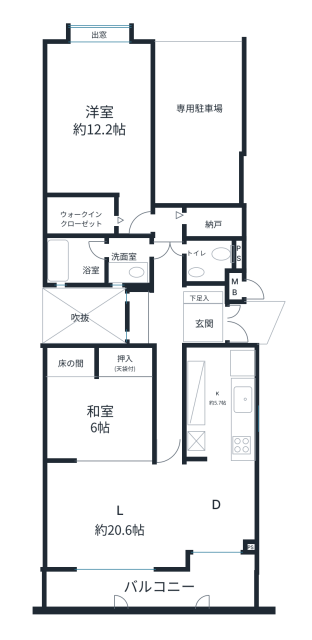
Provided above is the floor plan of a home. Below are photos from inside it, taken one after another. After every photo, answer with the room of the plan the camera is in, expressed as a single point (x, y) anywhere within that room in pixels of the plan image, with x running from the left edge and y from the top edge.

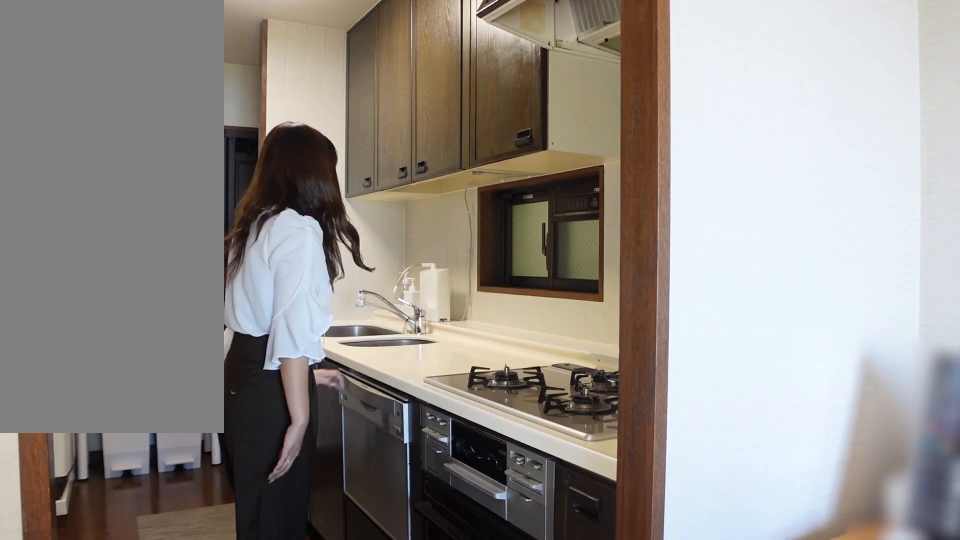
(217, 401)
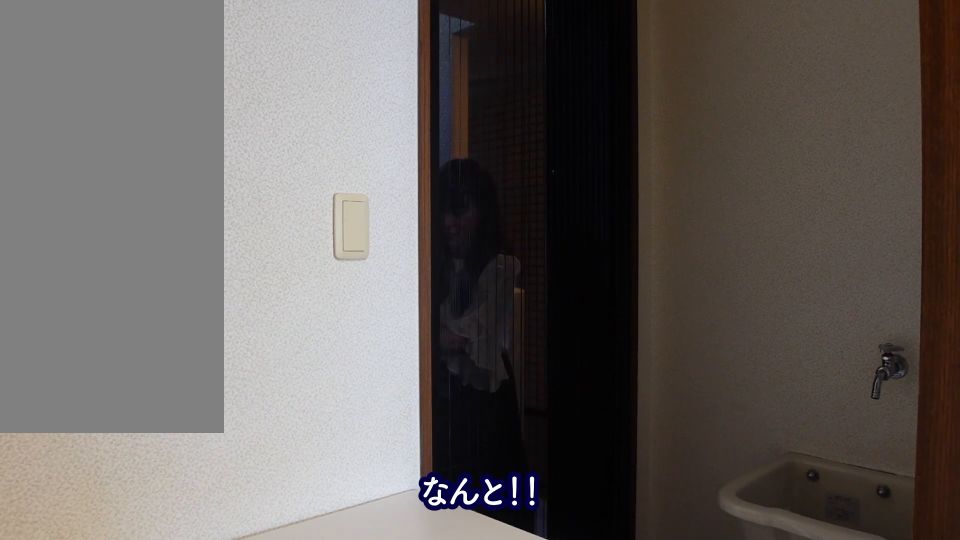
(243, 361)
